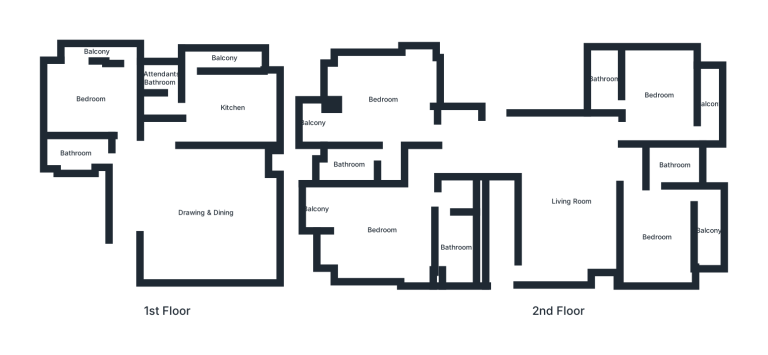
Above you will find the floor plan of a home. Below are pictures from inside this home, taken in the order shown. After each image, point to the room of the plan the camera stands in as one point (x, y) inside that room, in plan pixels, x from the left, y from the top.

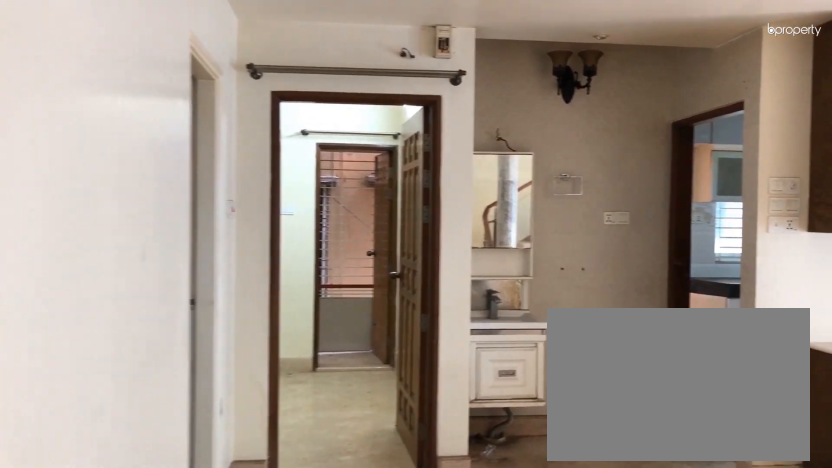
(154, 203)
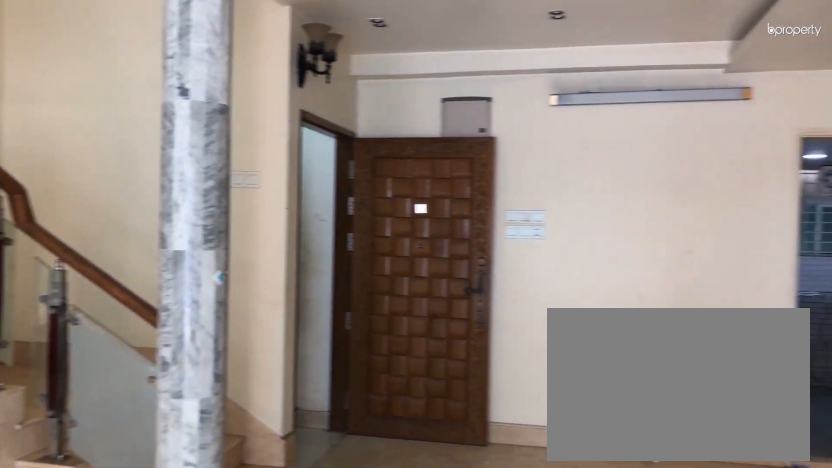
(207, 213)
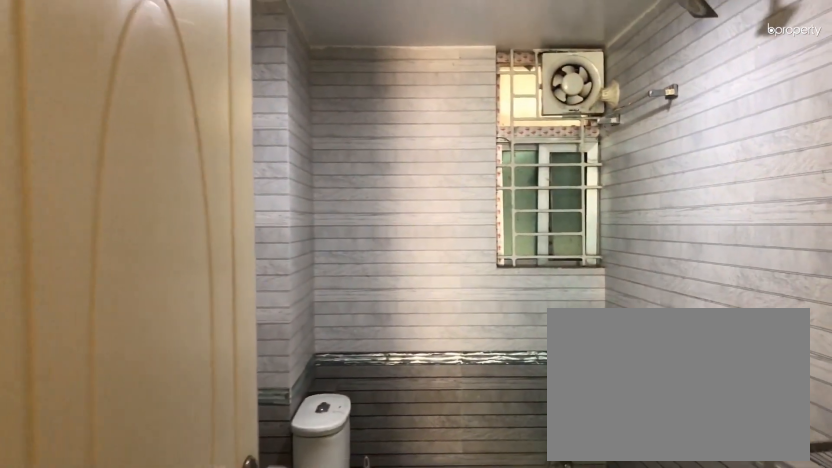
(75, 154)
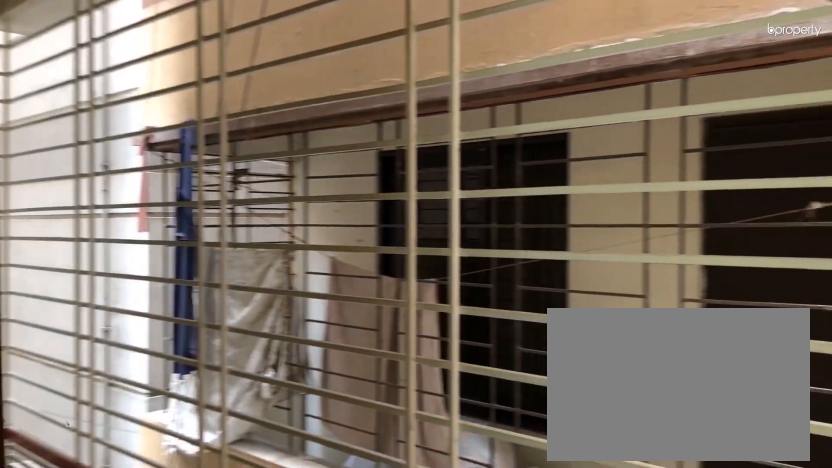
(97, 51)
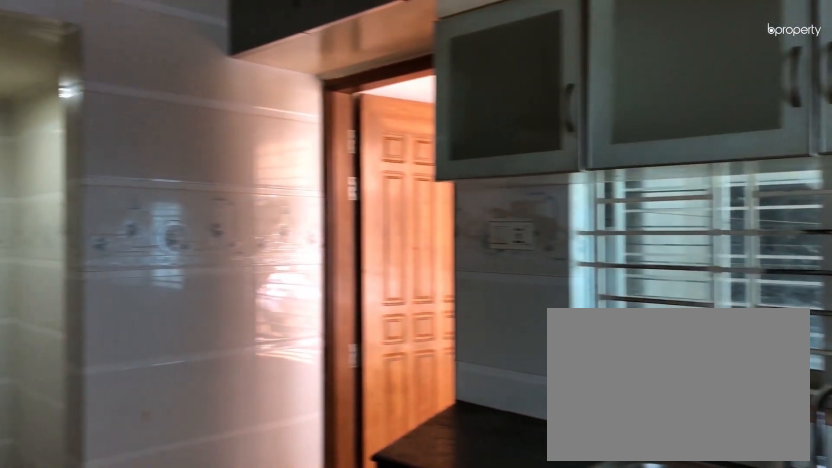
(231, 108)
